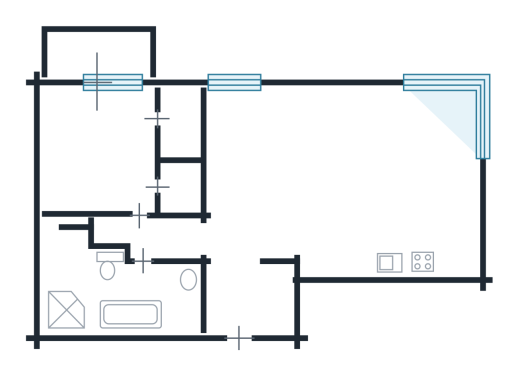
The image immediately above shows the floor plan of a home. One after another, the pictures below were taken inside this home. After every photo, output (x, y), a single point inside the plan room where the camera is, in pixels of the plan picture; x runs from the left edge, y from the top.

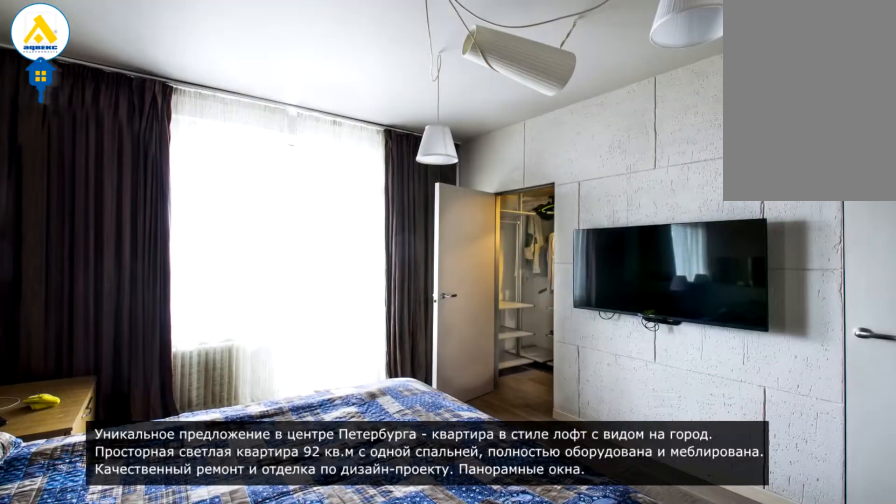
(97, 149)
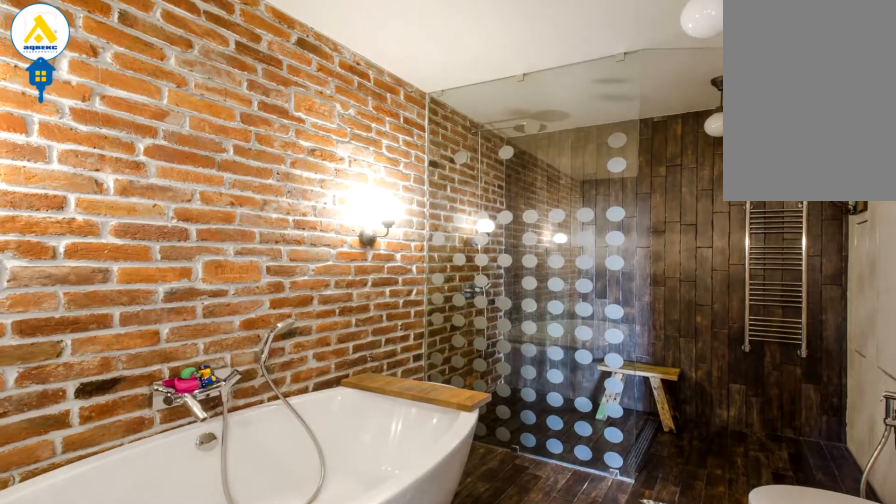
(87, 288)
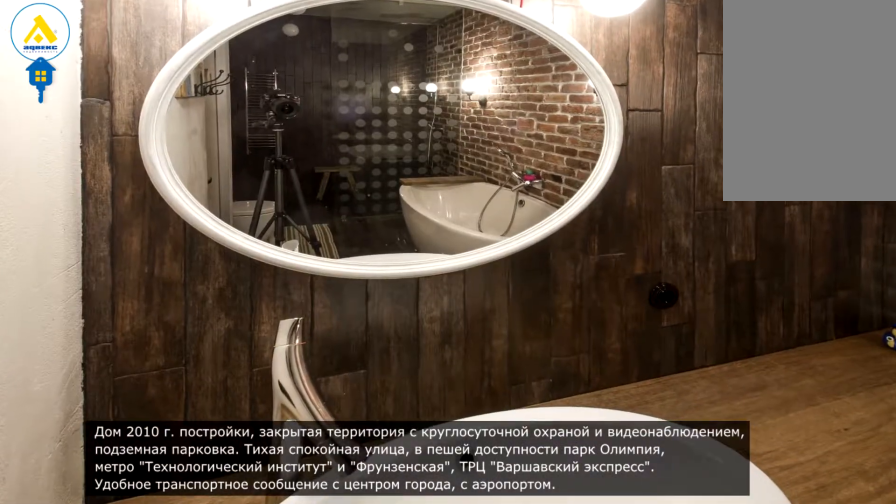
(87, 288)
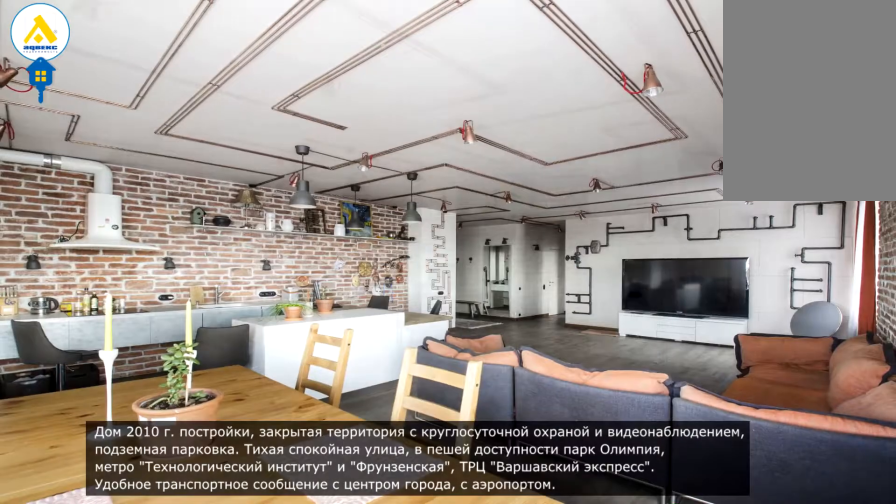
(290, 193)
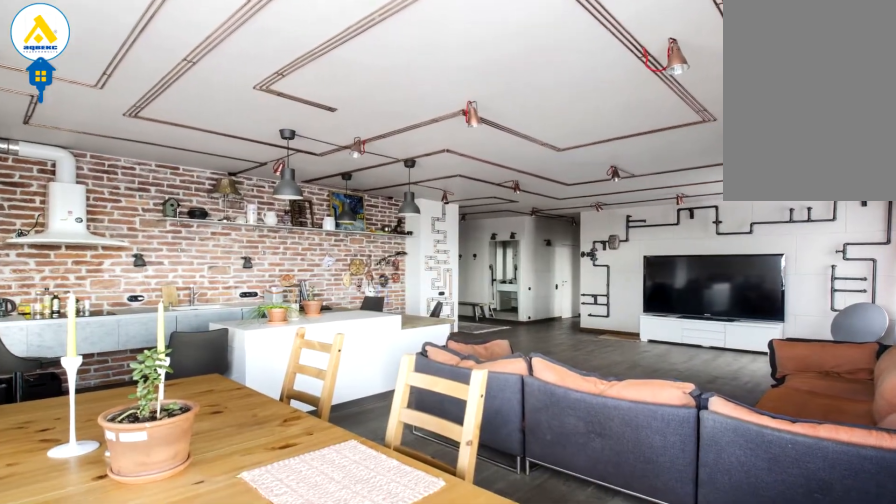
(290, 193)
